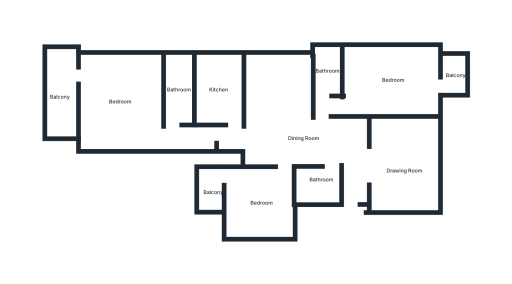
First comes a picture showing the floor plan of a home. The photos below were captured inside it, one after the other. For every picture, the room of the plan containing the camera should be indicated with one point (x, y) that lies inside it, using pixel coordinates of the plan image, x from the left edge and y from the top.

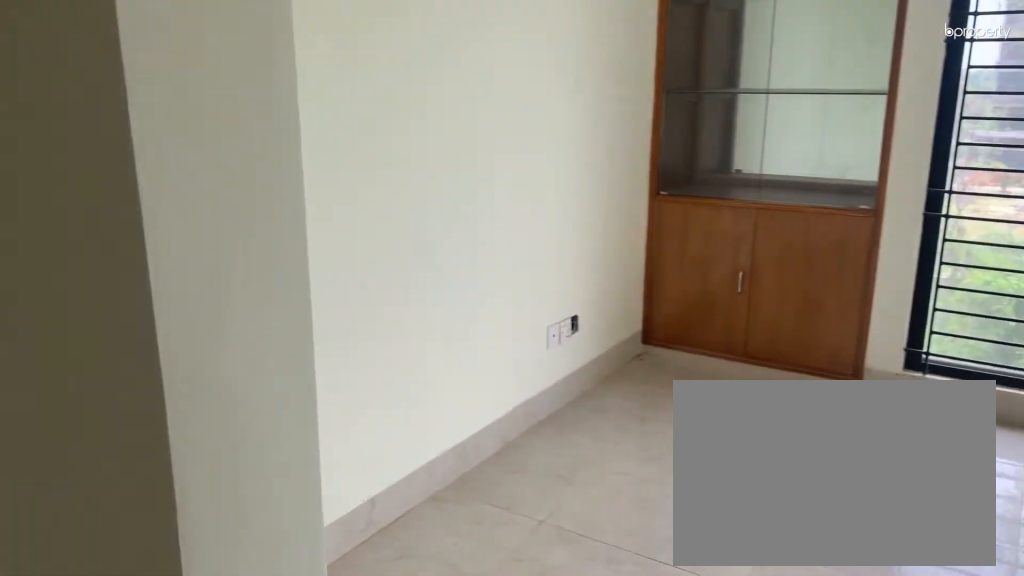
(392, 169)
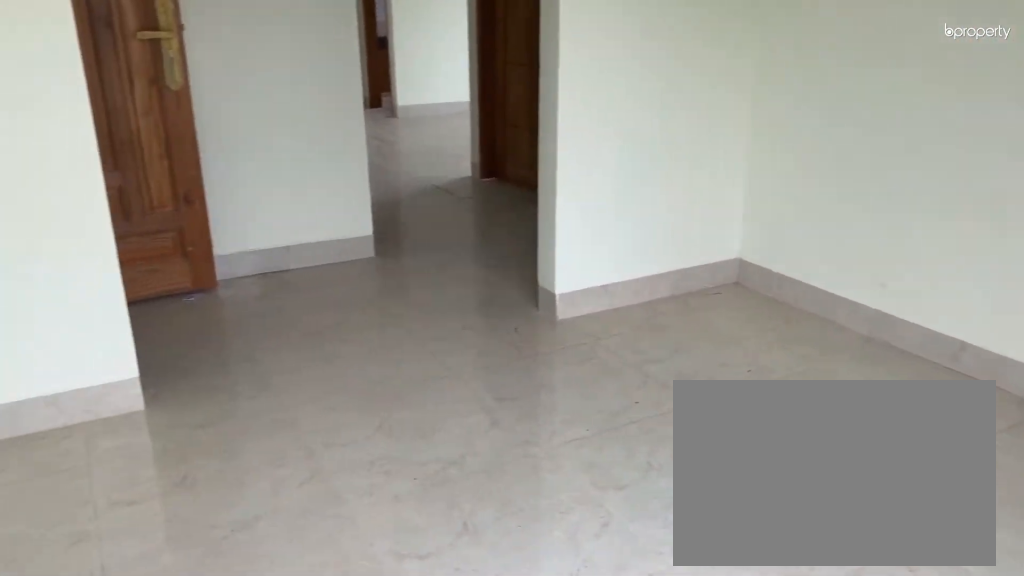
(403, 169)
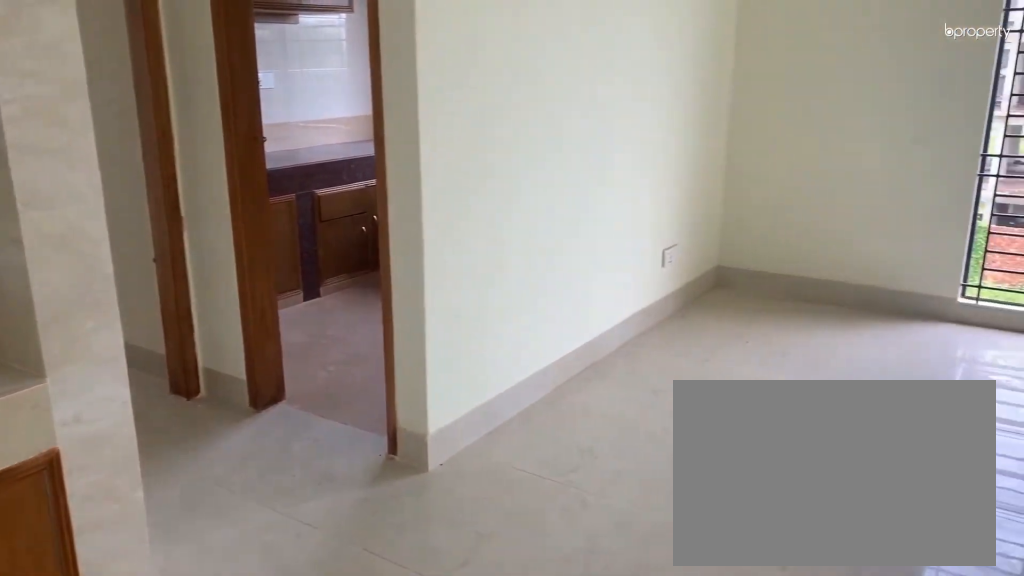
(305, 138)
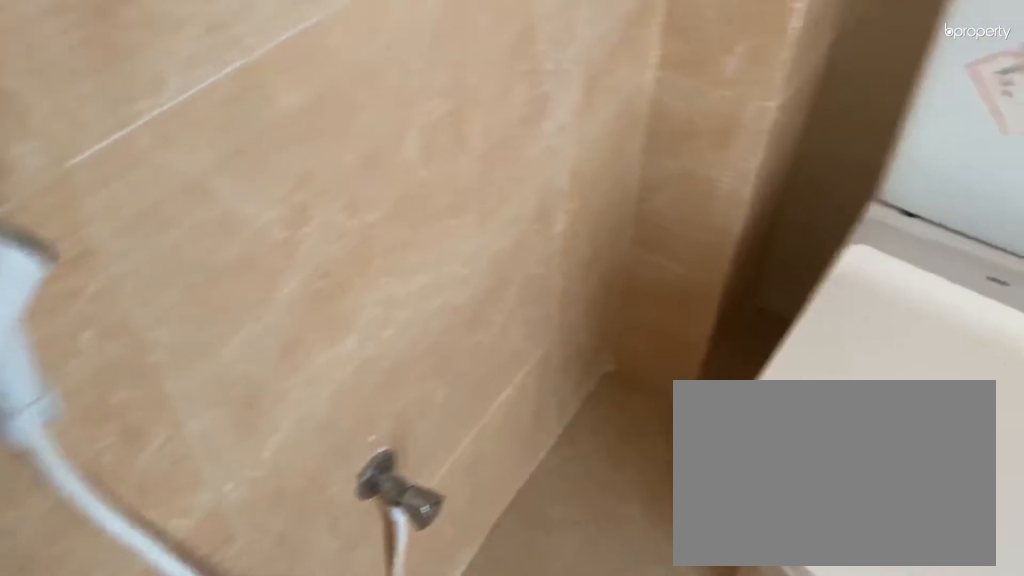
(320, 182)
